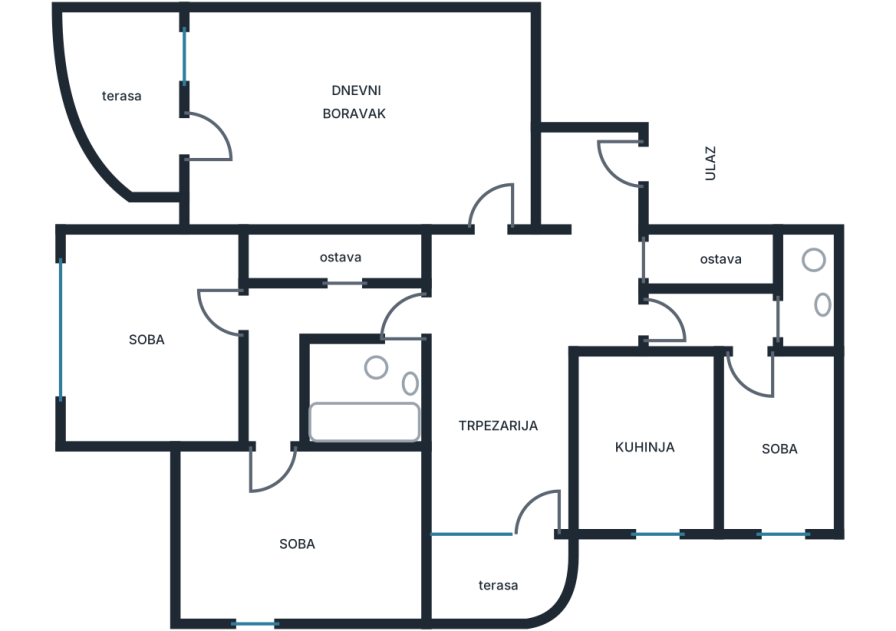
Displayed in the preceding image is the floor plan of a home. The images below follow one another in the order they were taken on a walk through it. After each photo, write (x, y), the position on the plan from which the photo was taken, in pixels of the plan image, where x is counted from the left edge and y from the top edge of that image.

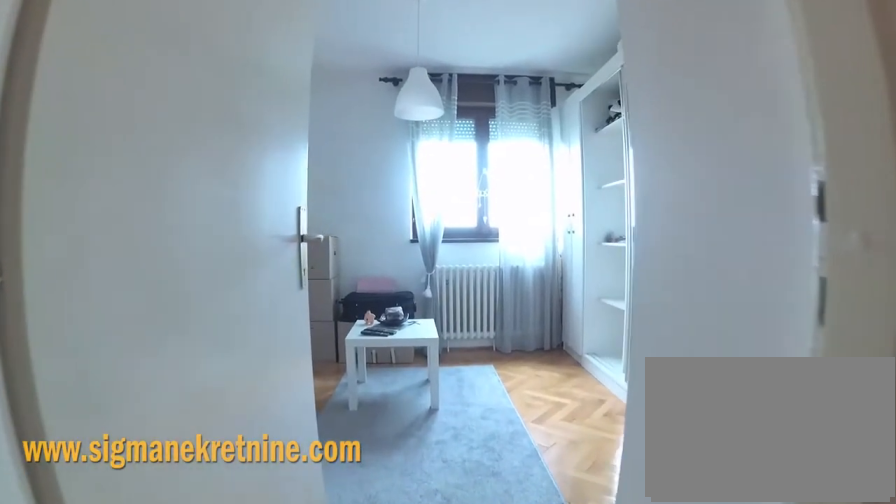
(268, 367)
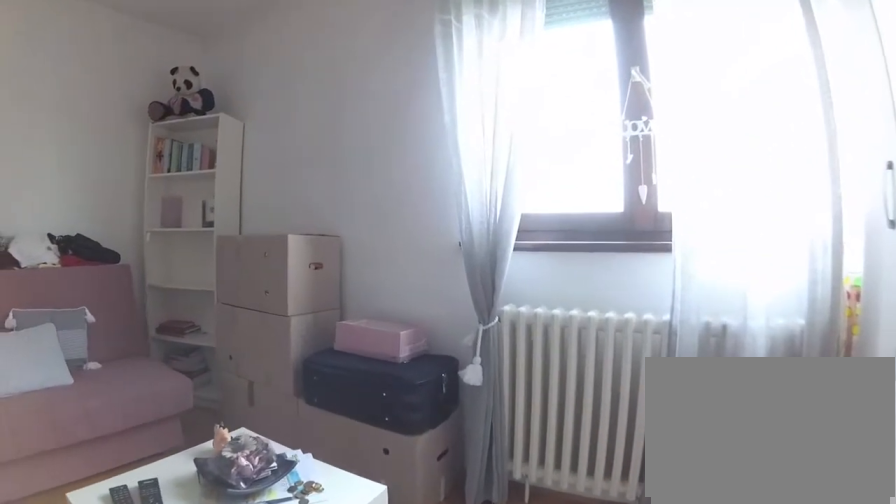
(260, 544)
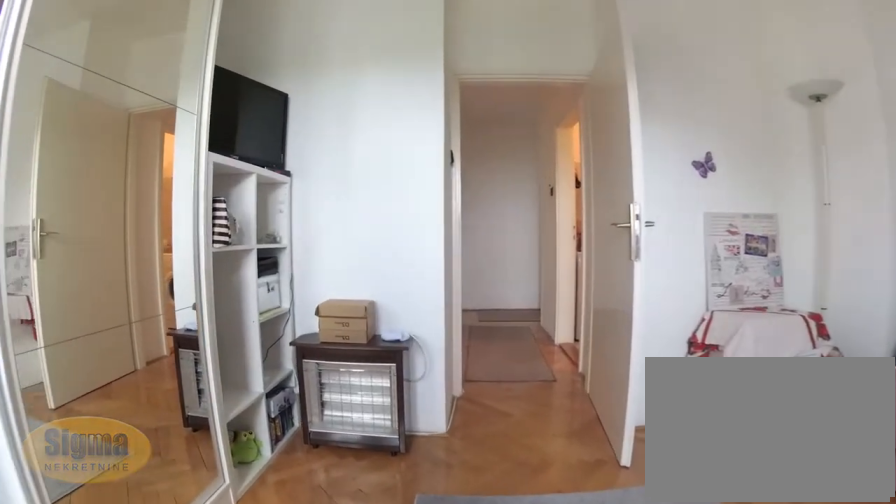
(291, 588)
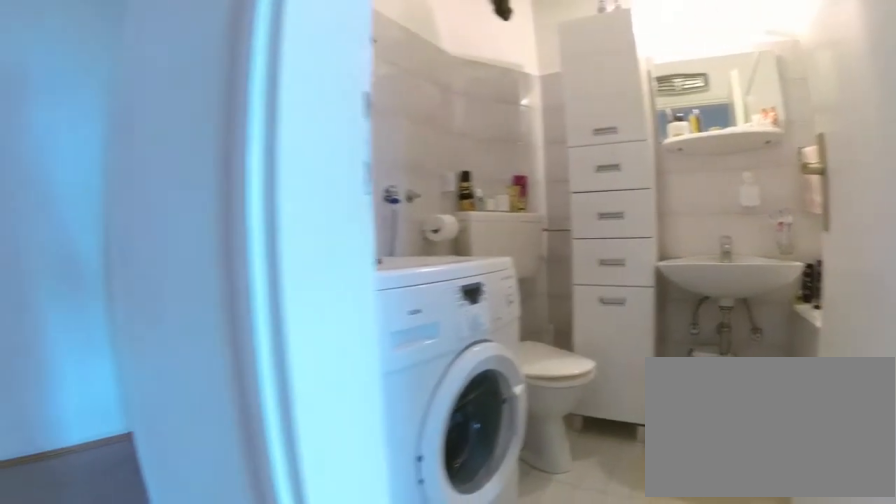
(272, 416)
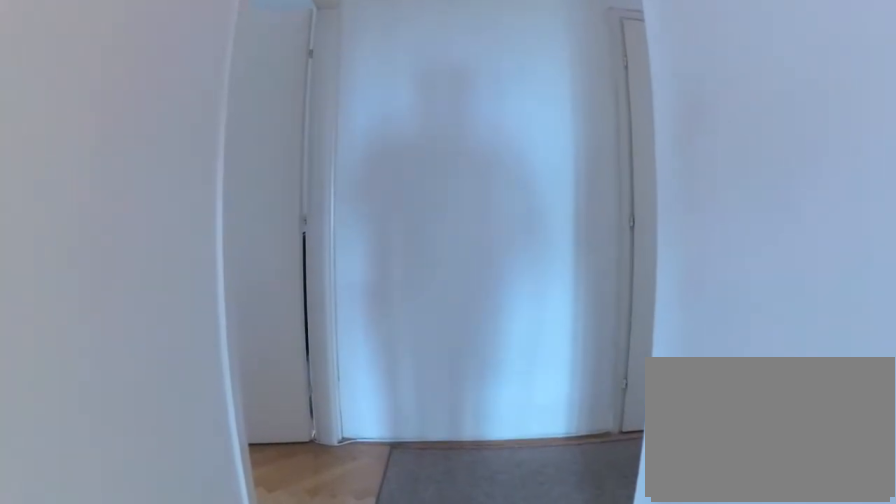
(273, 407)
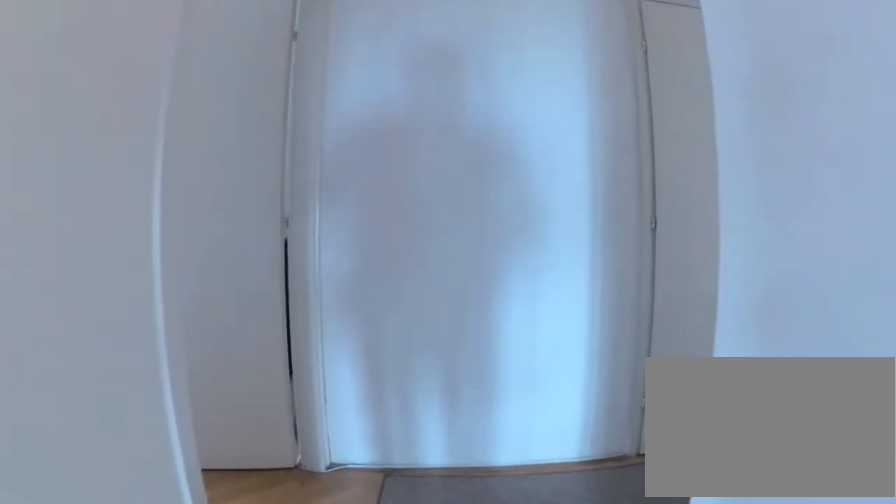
(271, 394)
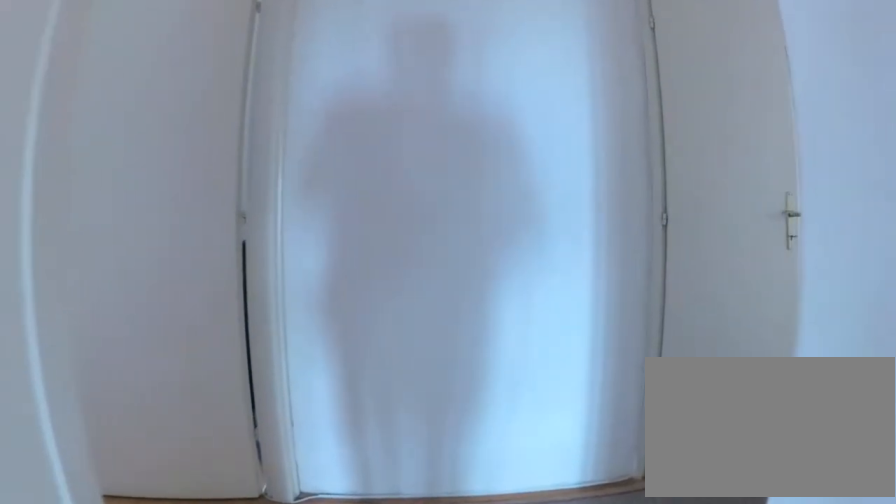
(273, 383)
